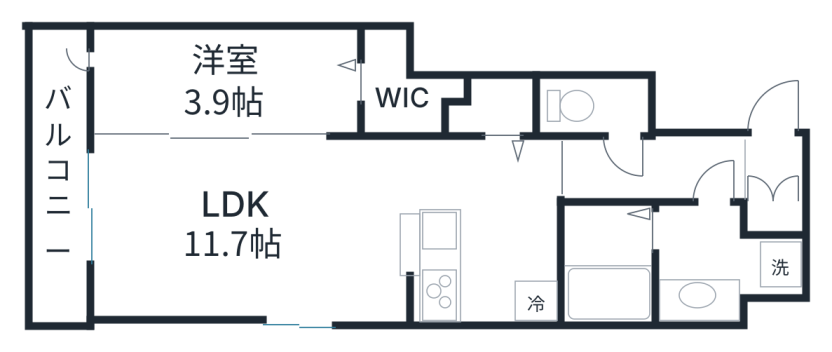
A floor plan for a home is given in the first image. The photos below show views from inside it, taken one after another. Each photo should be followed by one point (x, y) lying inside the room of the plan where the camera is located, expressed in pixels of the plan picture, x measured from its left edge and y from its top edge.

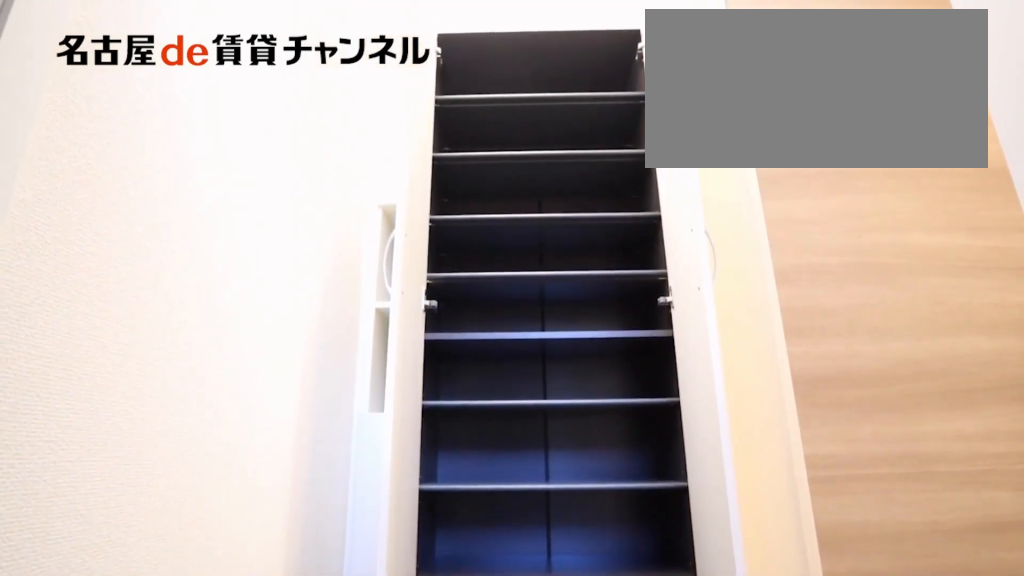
(775, 185)
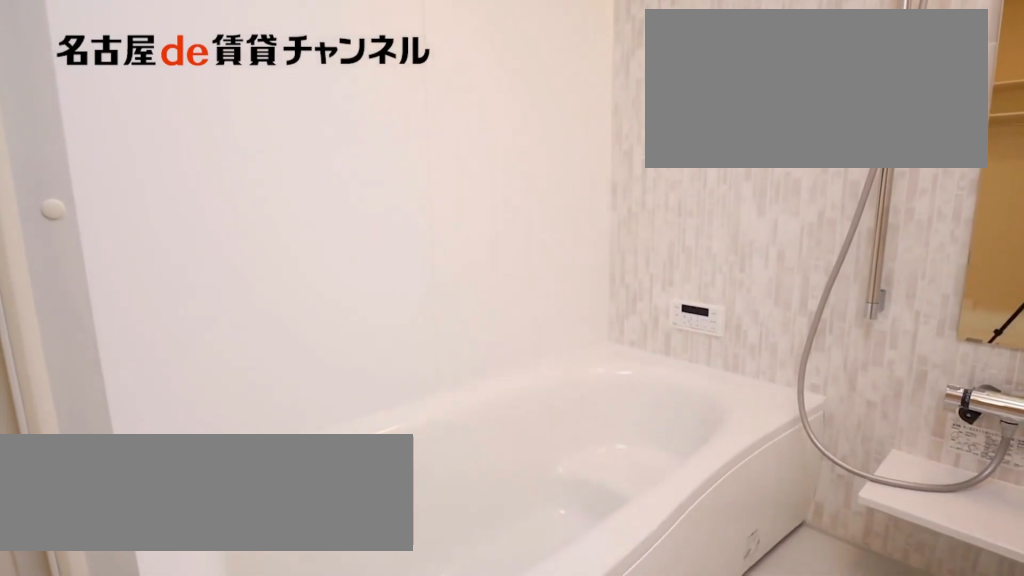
(606, 265)
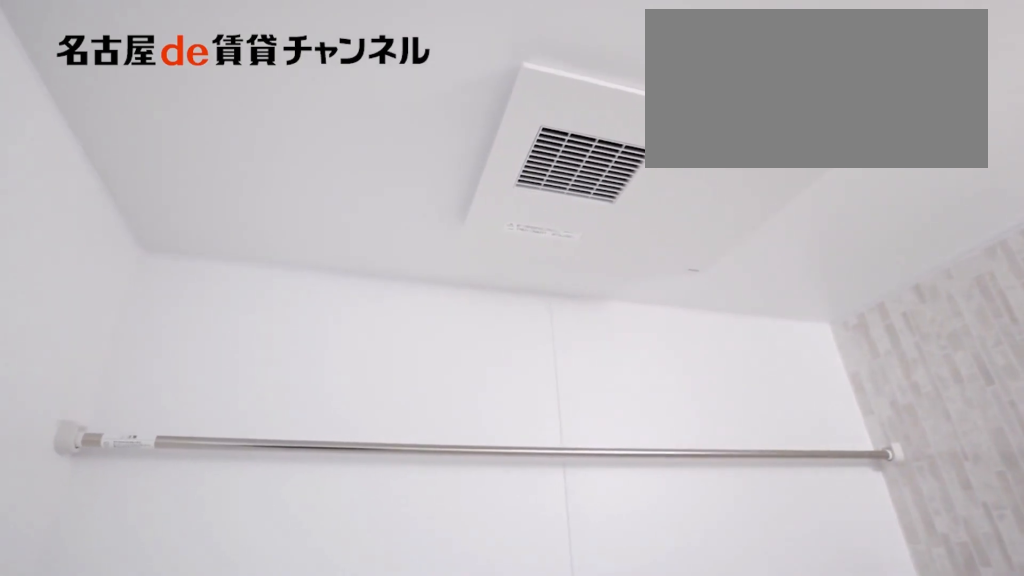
(606, 265)
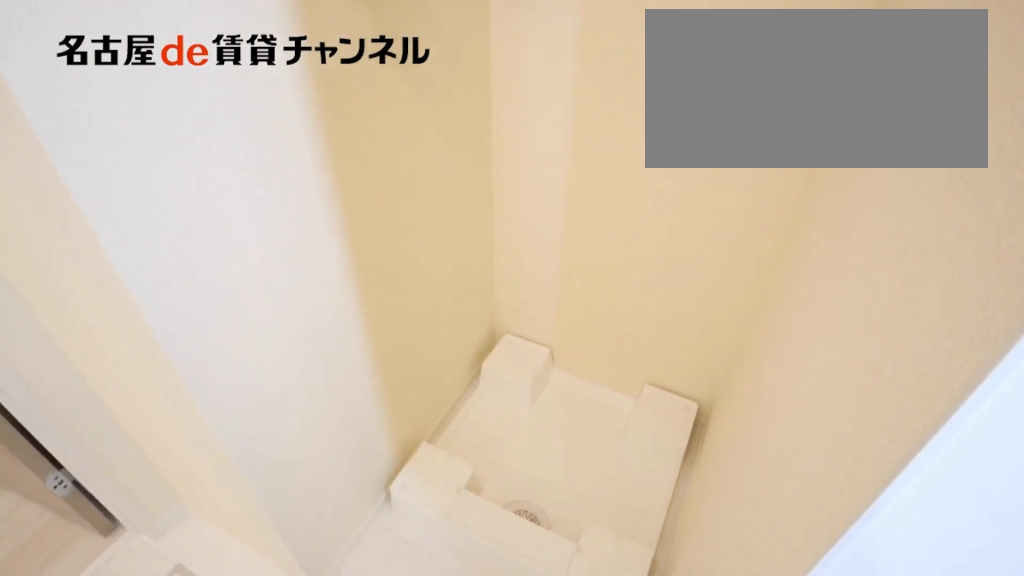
(720, 264)
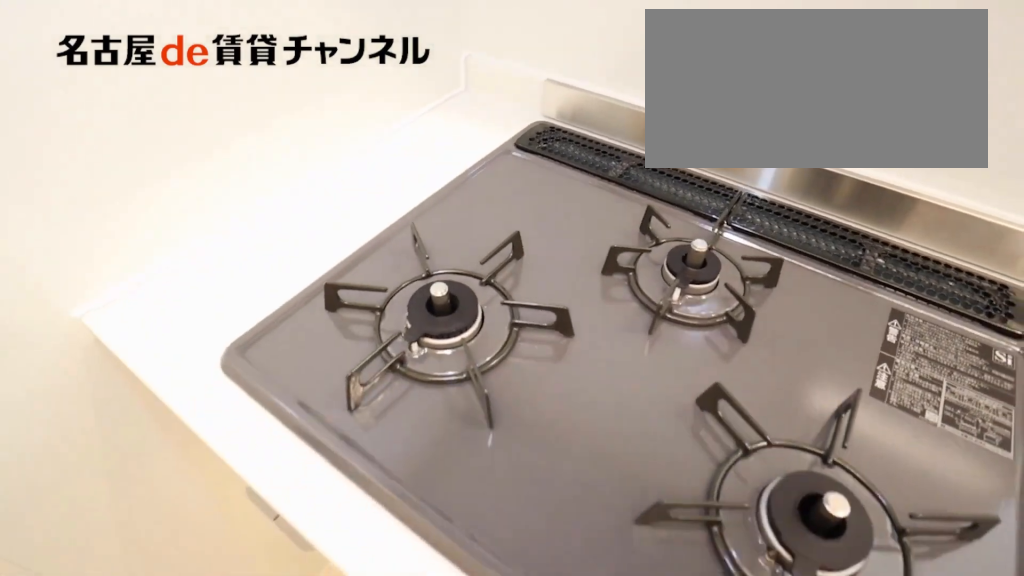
(490, 233)
